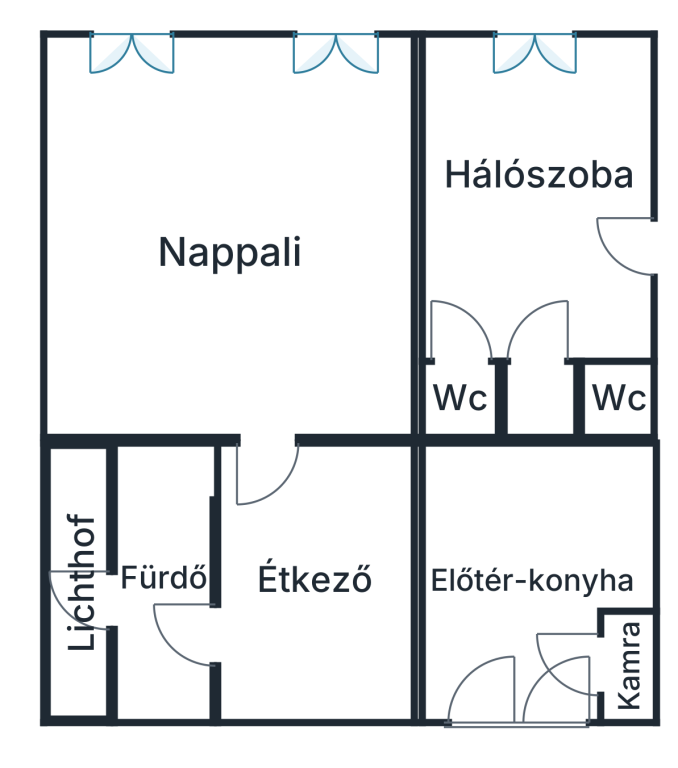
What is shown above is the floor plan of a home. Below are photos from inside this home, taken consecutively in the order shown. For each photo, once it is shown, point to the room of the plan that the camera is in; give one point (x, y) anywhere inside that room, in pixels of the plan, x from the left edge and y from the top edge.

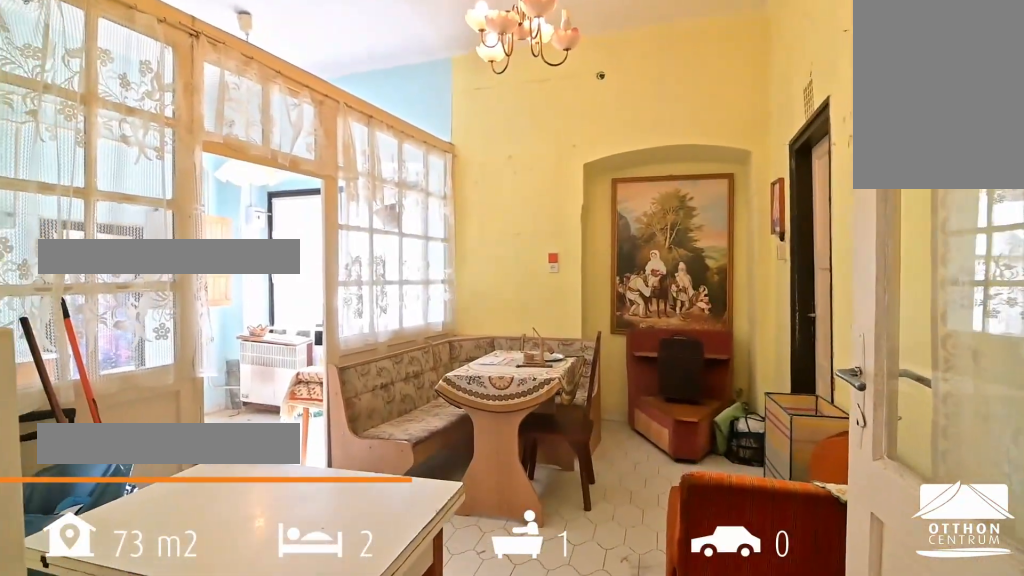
(291, 582)
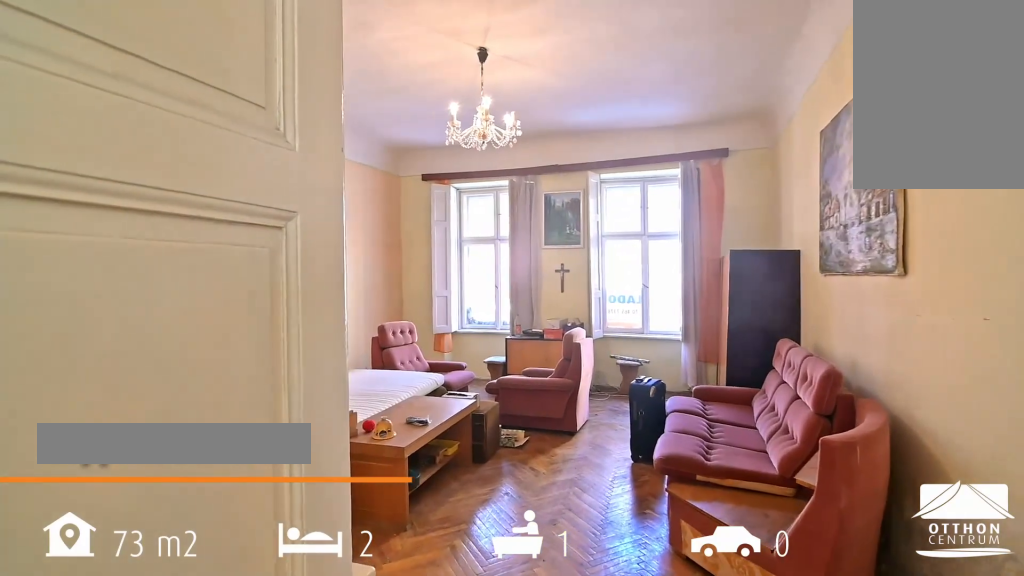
(239, 203)
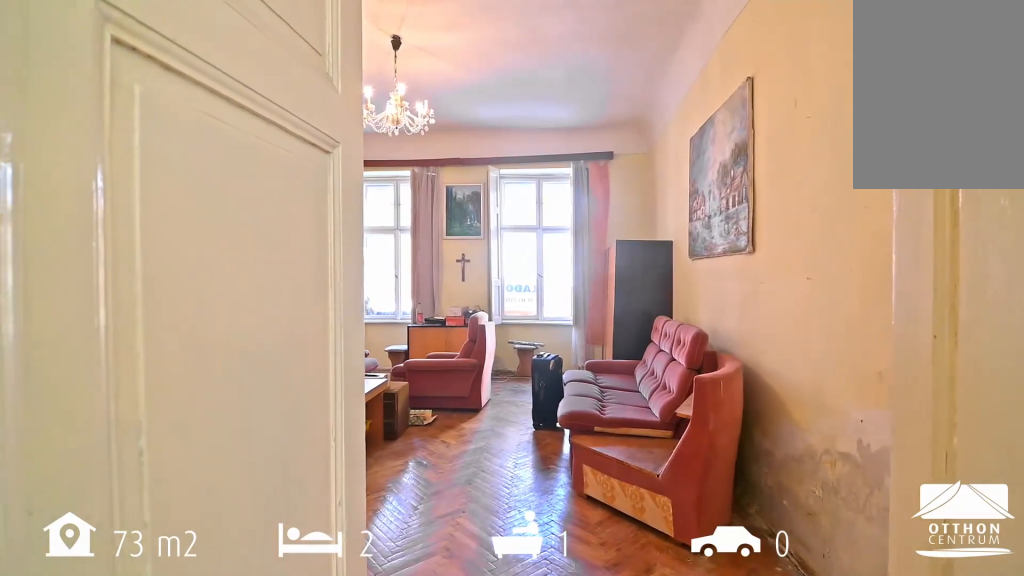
(239, 203)
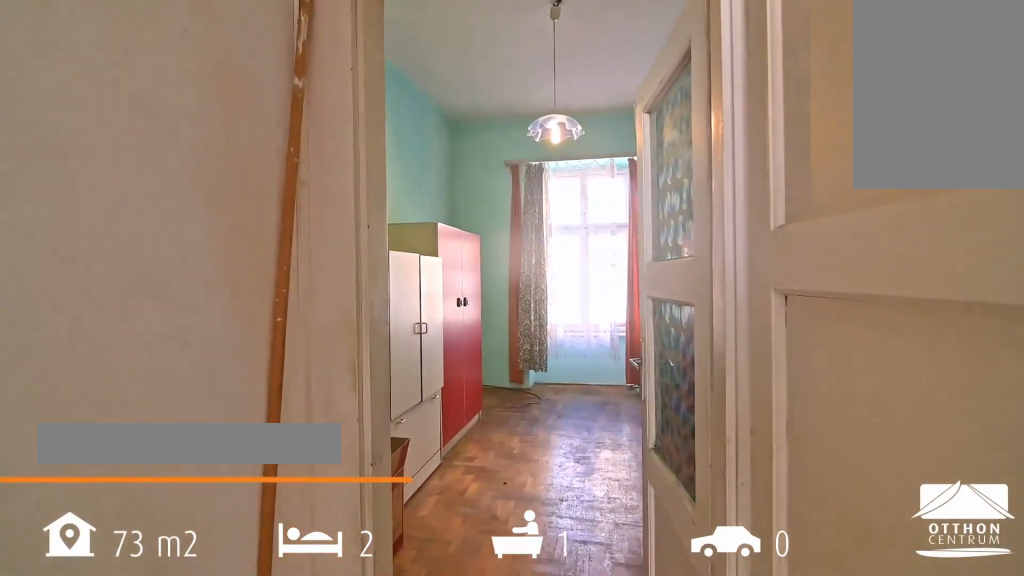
(534, 211)
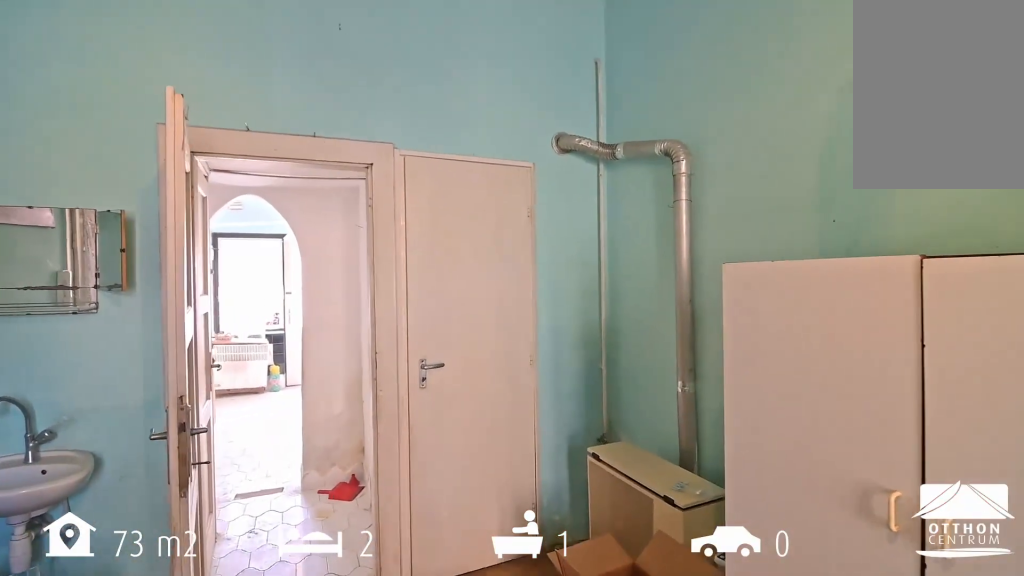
(534, 211)
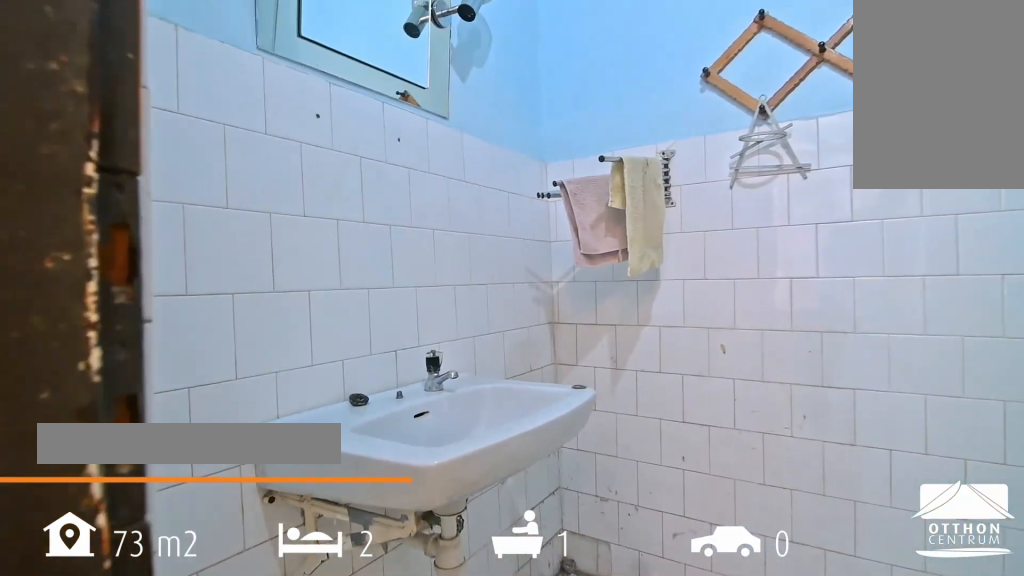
(163, 604)
